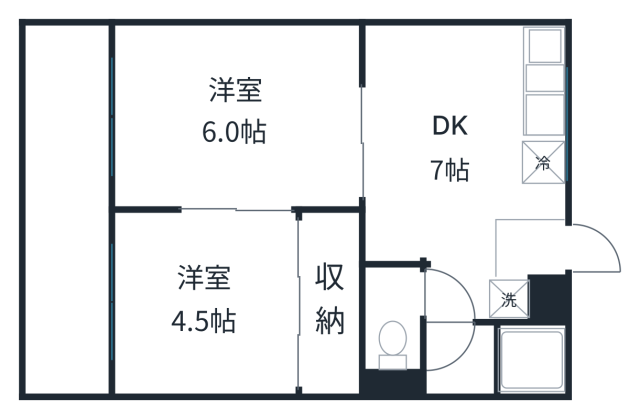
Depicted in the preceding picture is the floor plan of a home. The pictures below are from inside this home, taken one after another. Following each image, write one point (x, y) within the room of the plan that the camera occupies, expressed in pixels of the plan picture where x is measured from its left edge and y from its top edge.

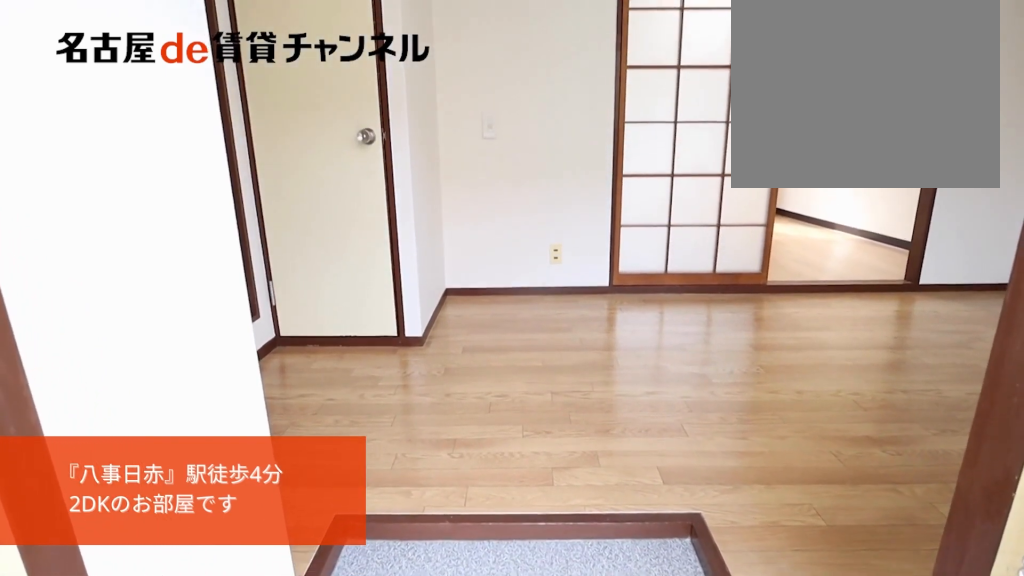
(532, 252)
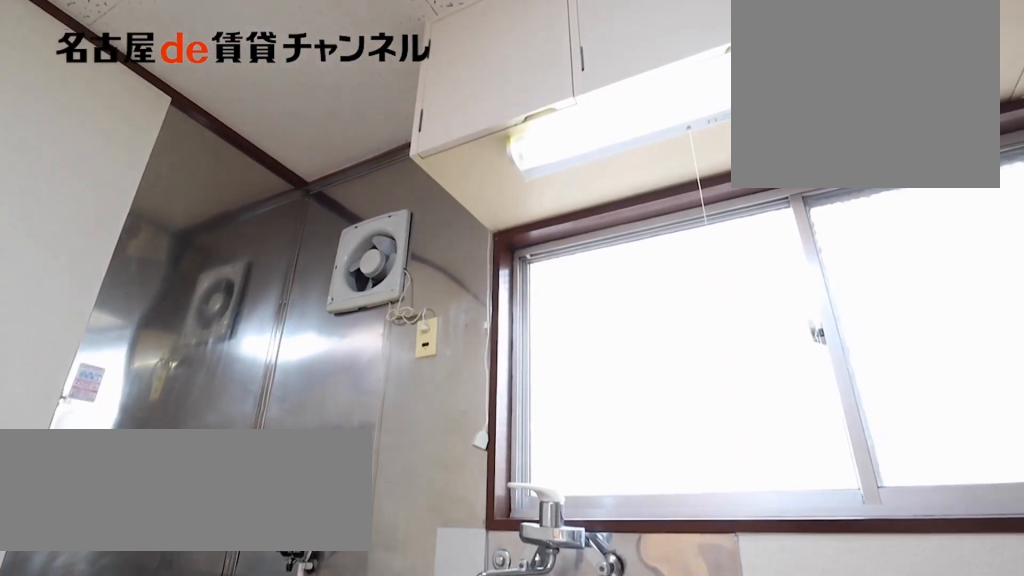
(541, 107)
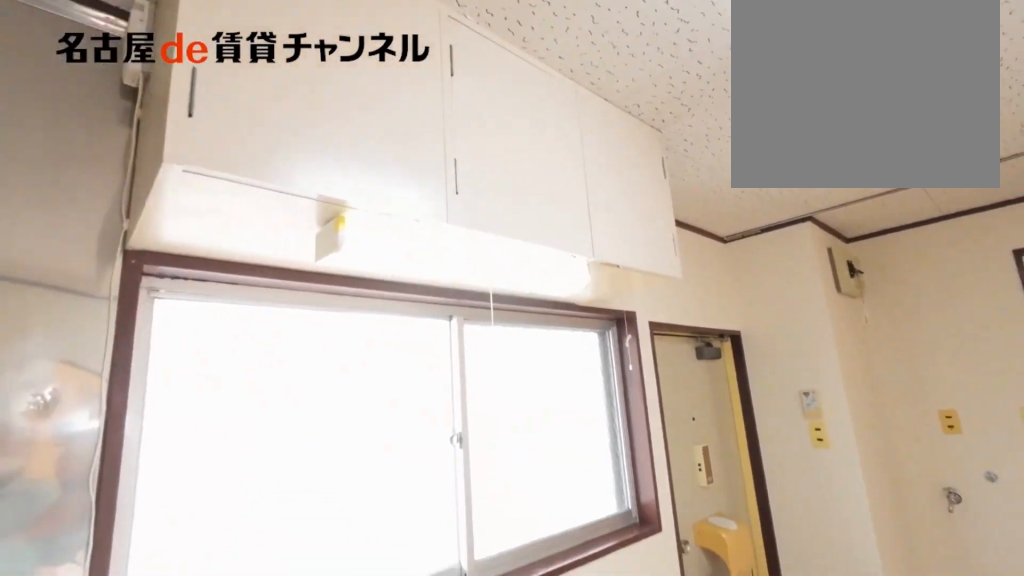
(541, 107)
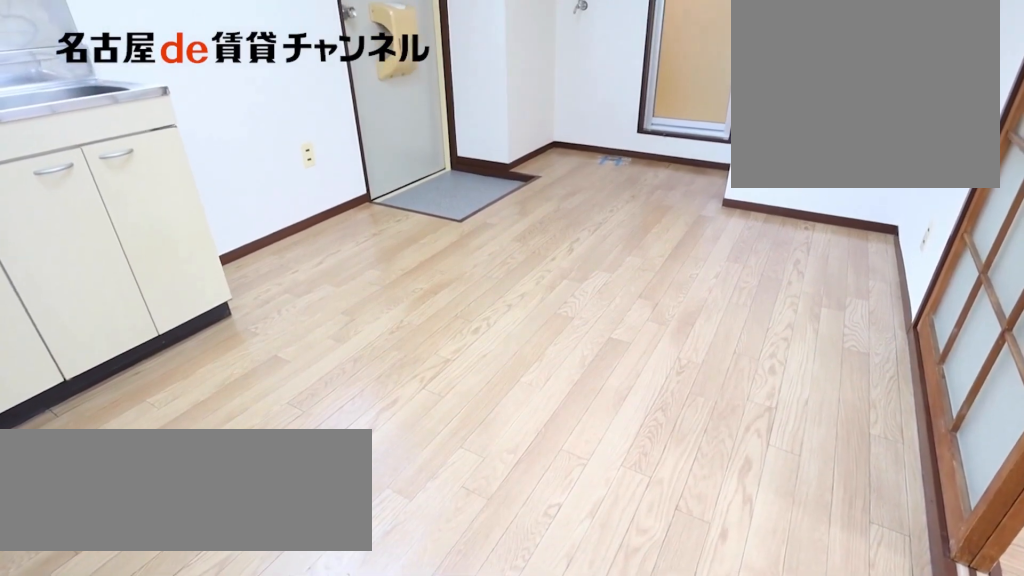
(474, 167)
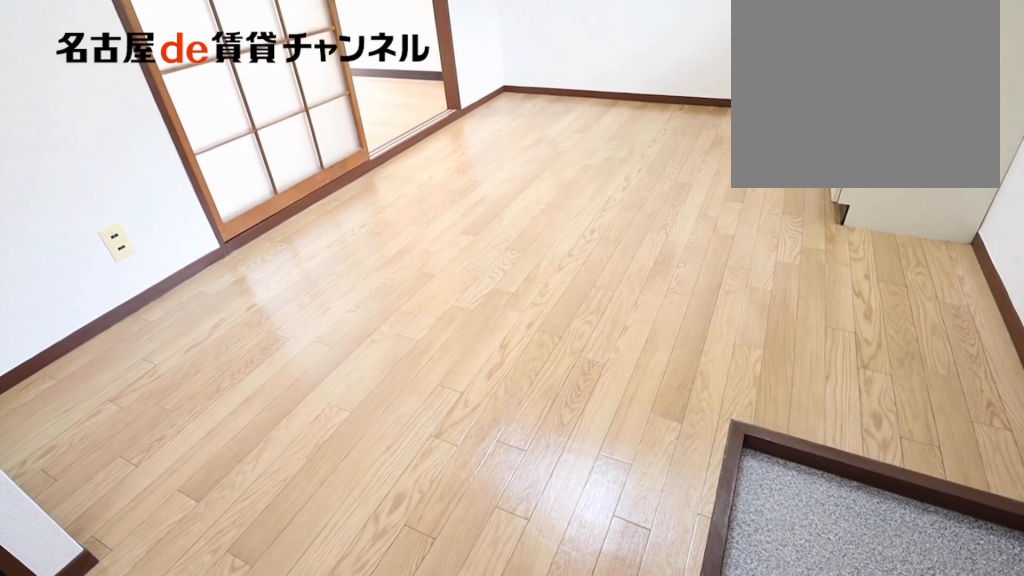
(474, 167)
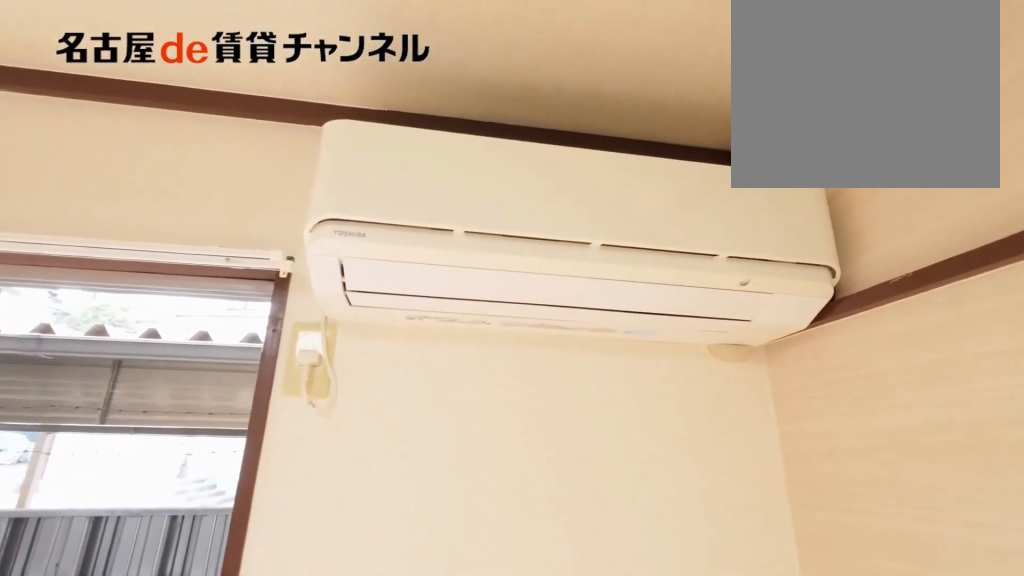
(236, 117)
